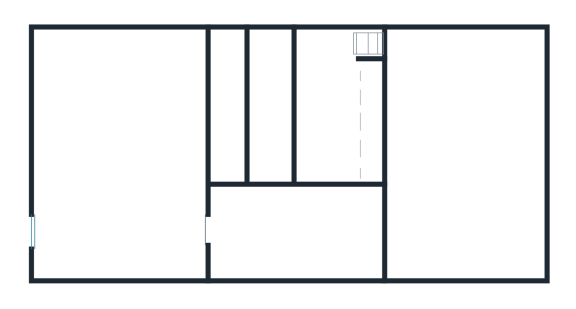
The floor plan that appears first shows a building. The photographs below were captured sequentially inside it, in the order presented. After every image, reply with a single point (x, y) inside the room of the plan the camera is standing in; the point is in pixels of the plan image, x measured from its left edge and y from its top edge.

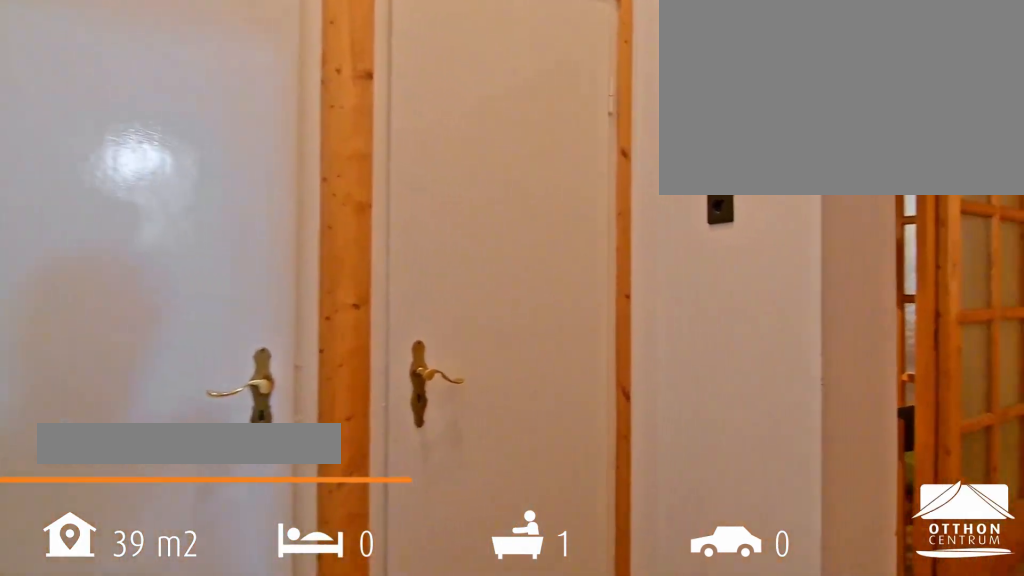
(296, 236)
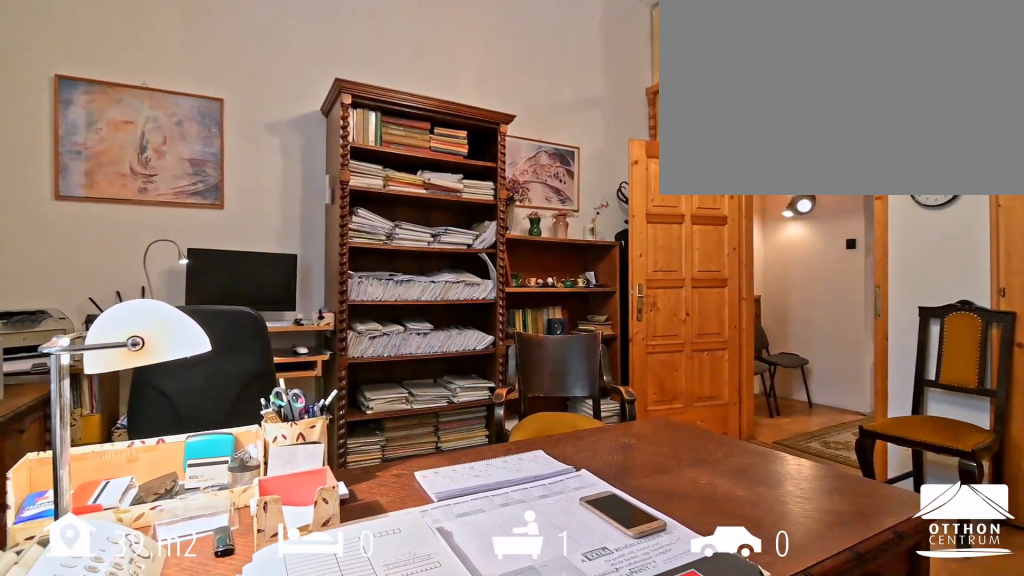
(468, 149)
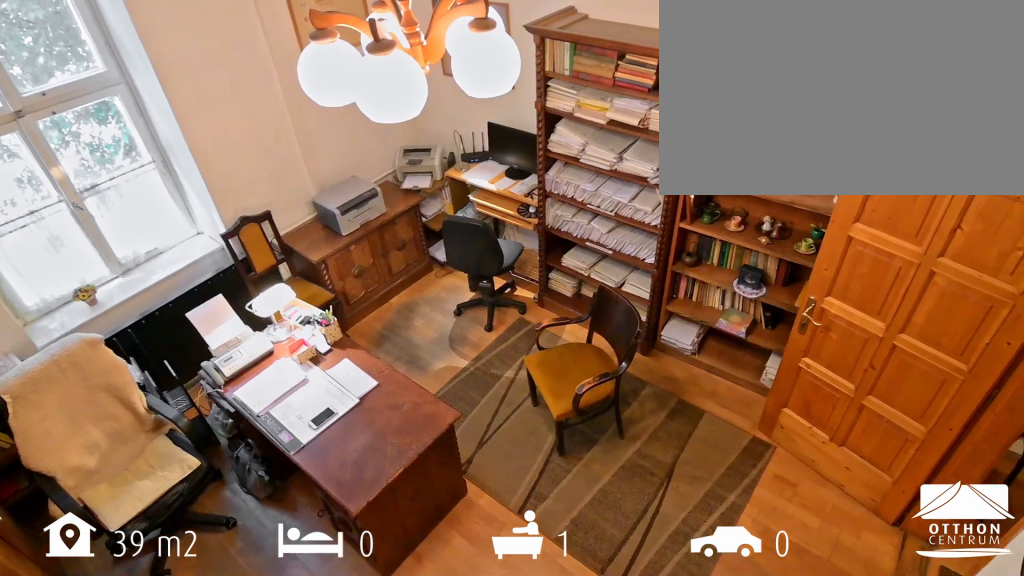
(468, 149)
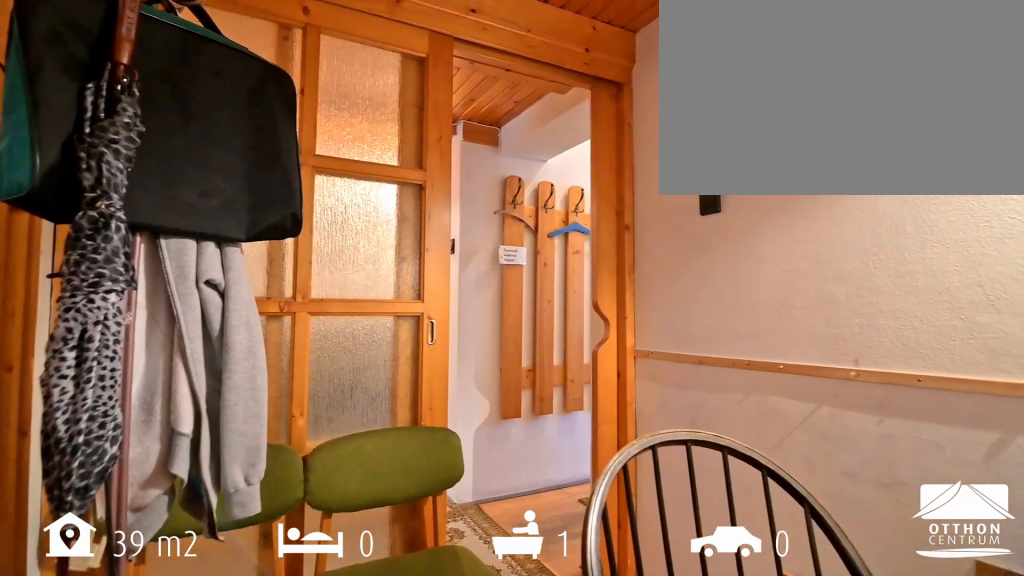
(332, 114)
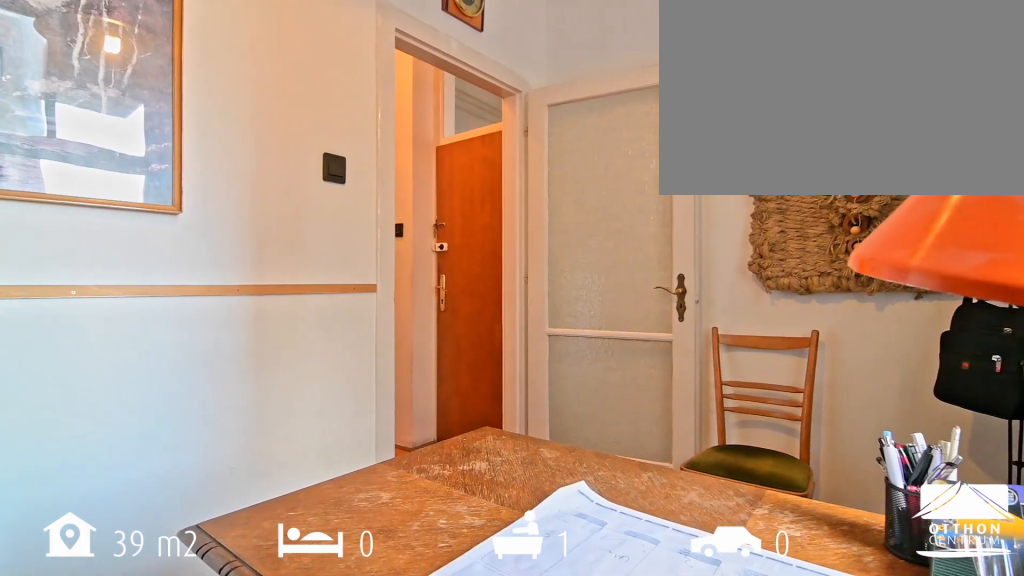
(119, 152)
